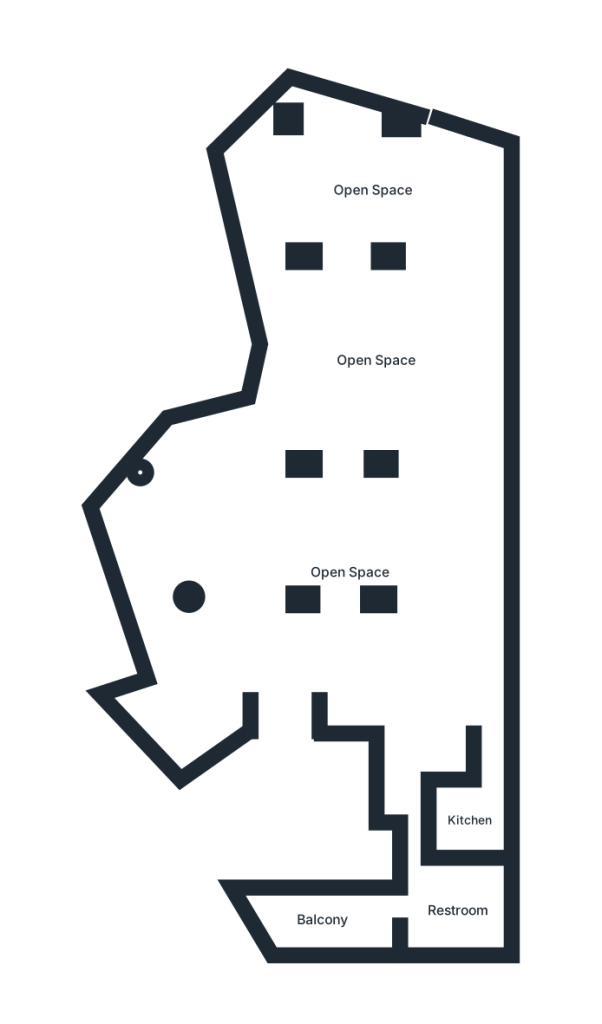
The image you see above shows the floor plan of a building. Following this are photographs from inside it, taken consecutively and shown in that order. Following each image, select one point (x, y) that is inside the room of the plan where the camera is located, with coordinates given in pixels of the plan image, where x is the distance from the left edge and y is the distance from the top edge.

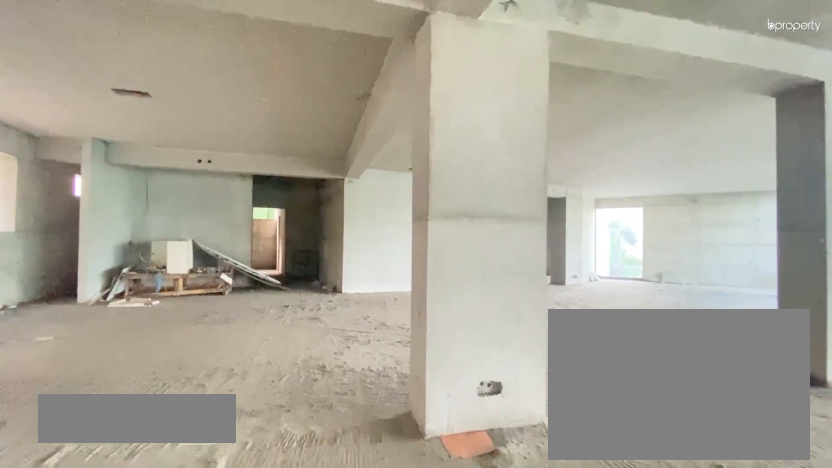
(474, 626)
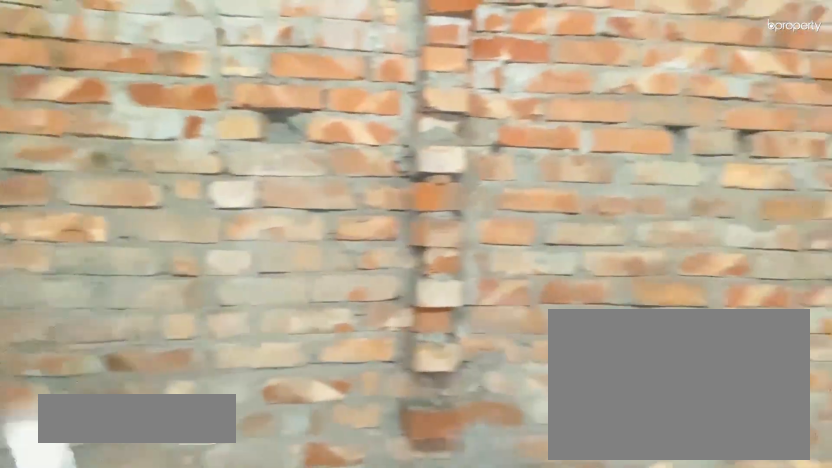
(467, 824)
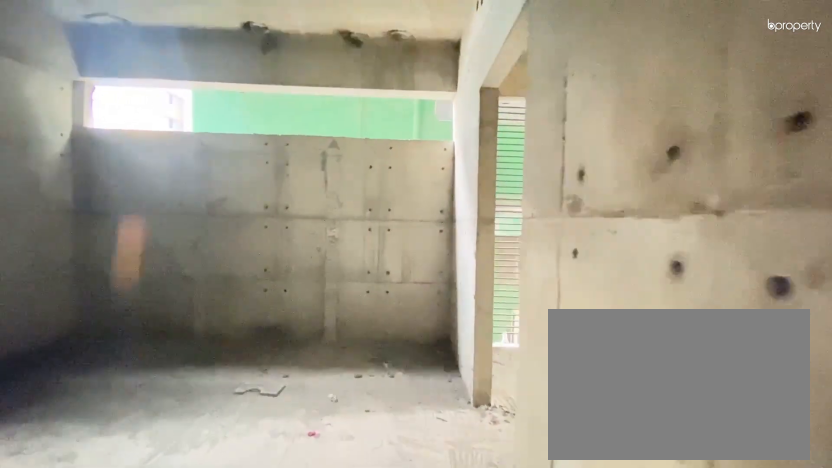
(449, 909)
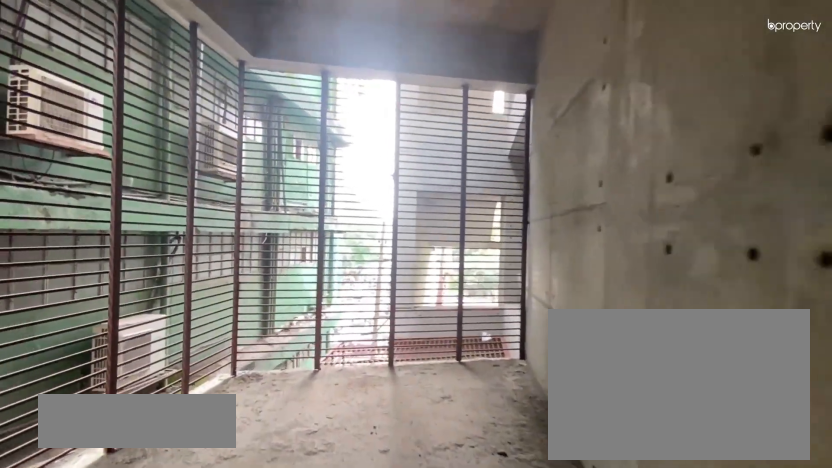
(321, 926)
